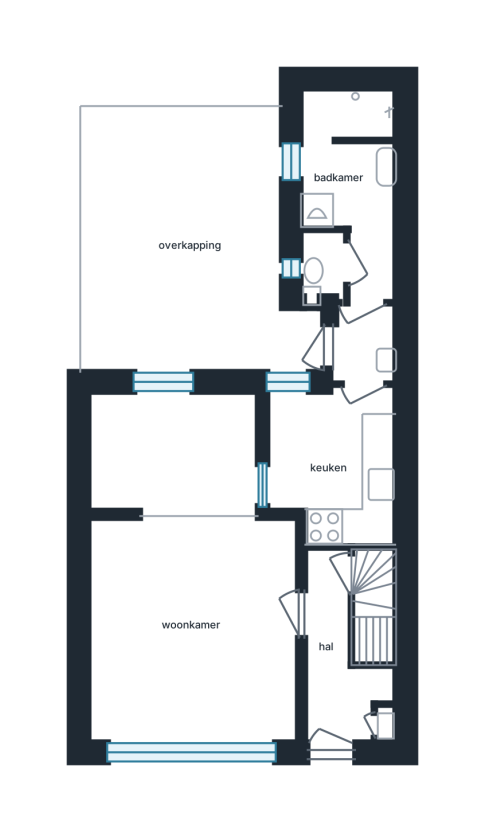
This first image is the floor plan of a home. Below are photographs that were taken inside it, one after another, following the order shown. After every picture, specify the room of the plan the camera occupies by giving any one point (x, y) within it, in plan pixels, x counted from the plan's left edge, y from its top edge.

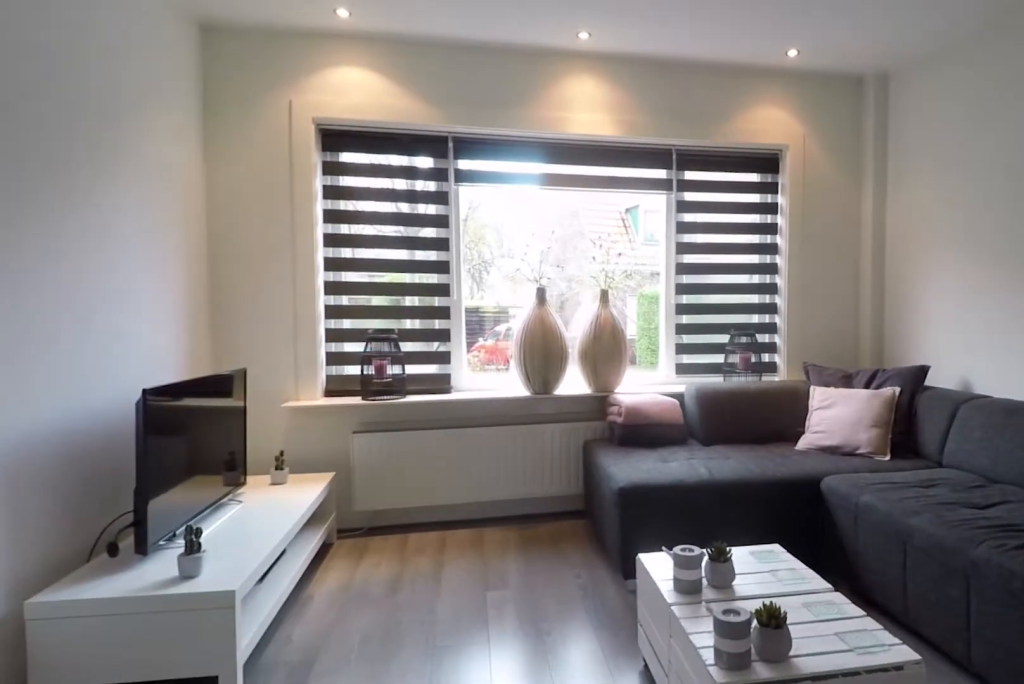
(193, 631)
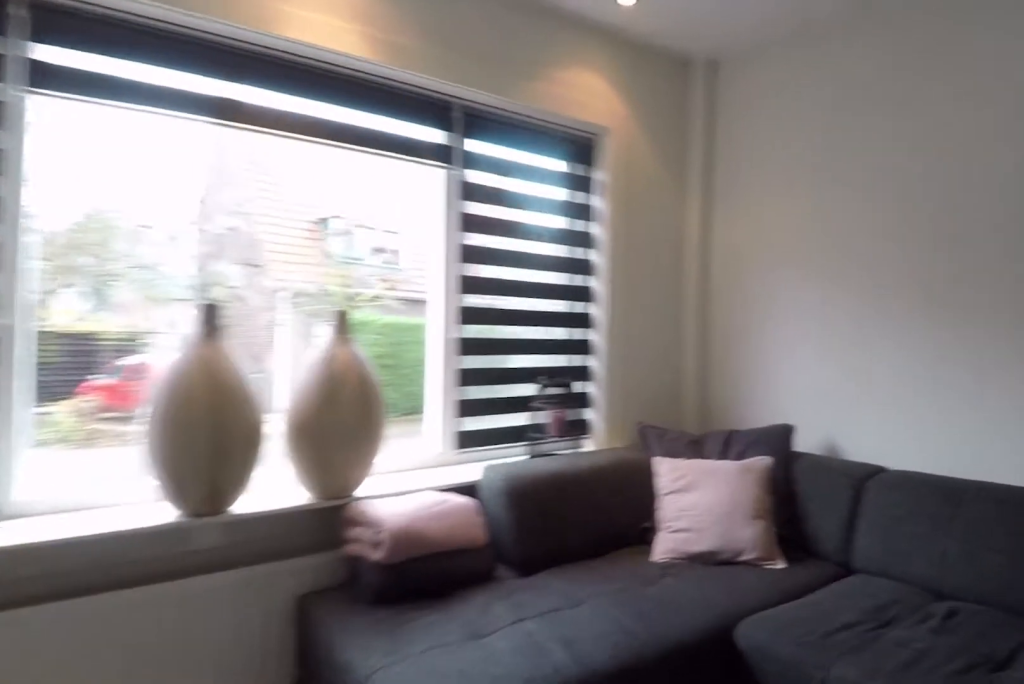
(193, 631)
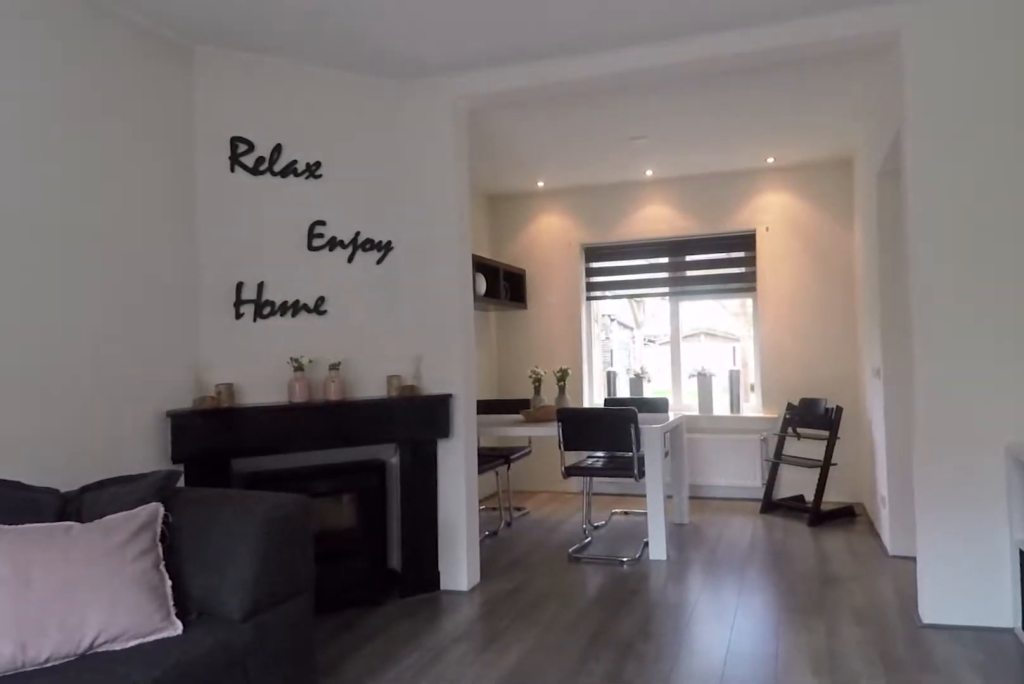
(138, 604)
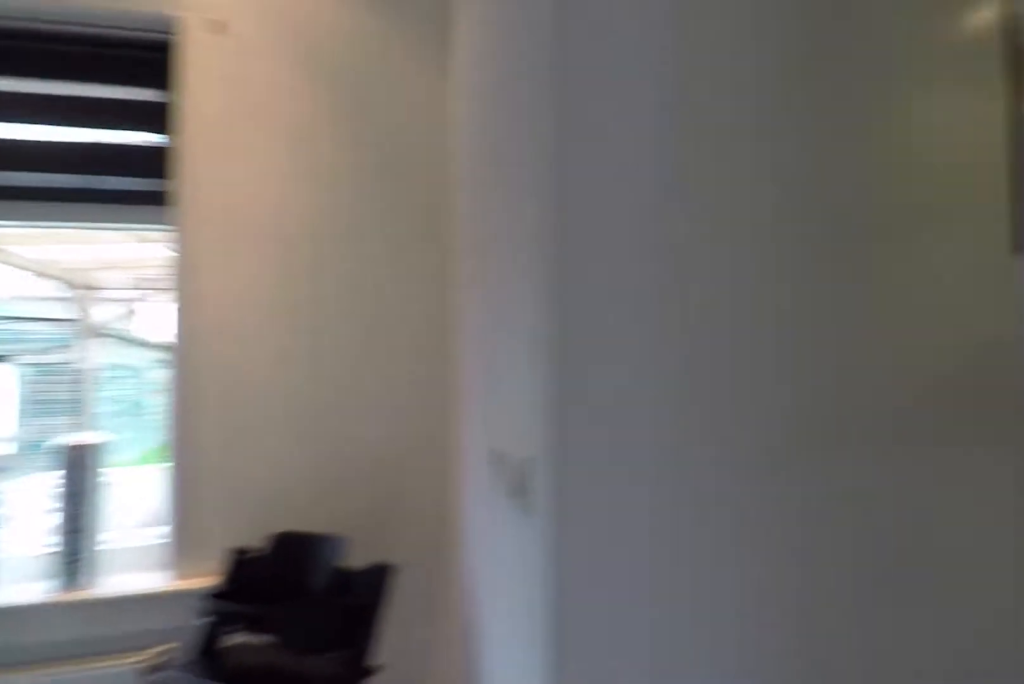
(172, 453)
